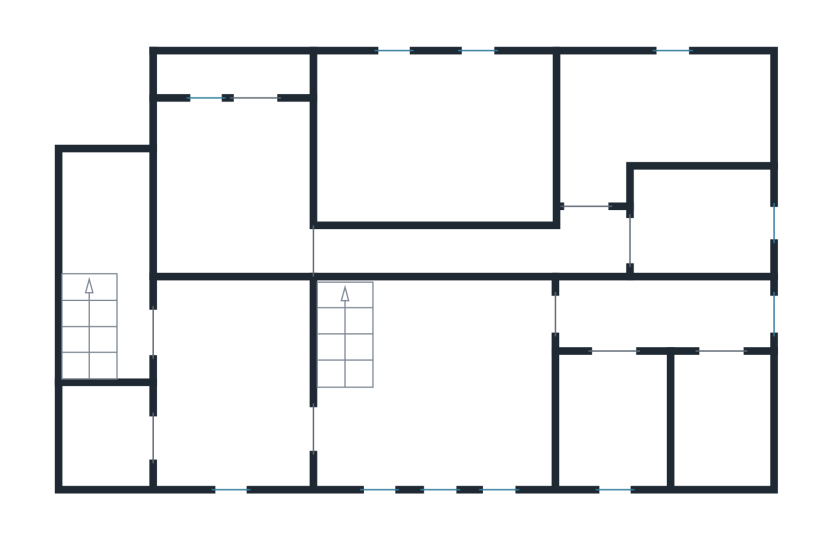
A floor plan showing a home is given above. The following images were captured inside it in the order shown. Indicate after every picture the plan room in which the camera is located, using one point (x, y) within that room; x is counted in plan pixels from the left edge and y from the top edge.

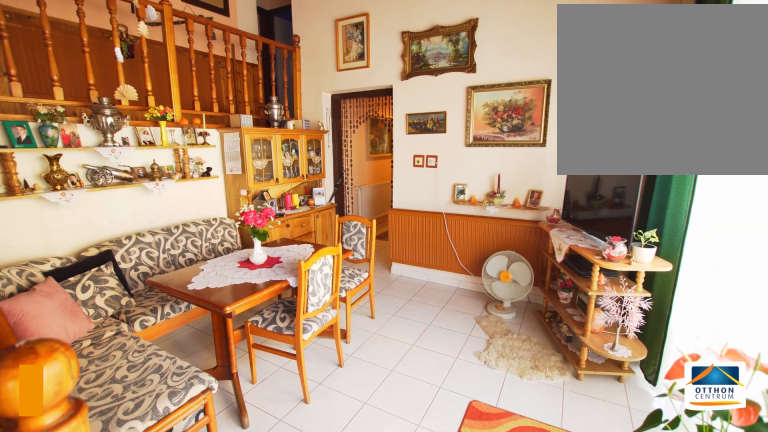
(448, 385)
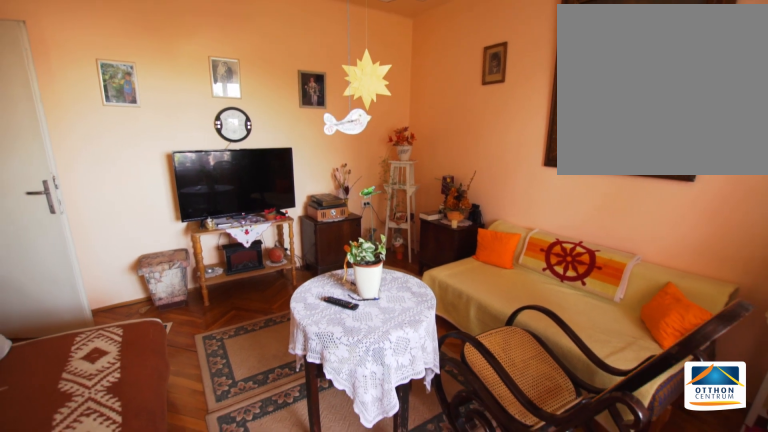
(236, 189)
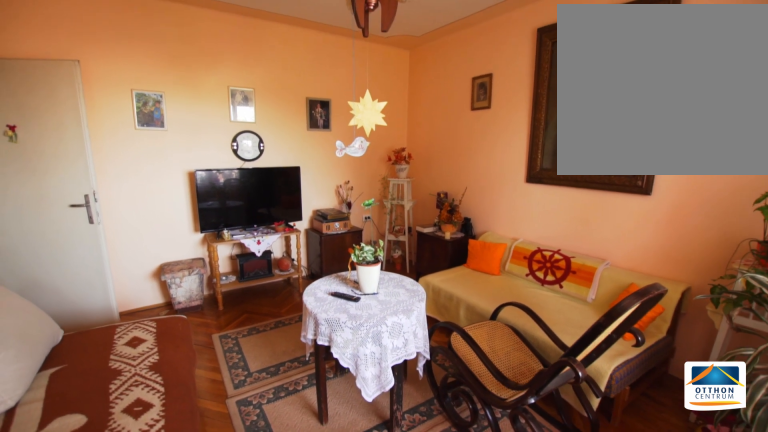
(235, 189)
